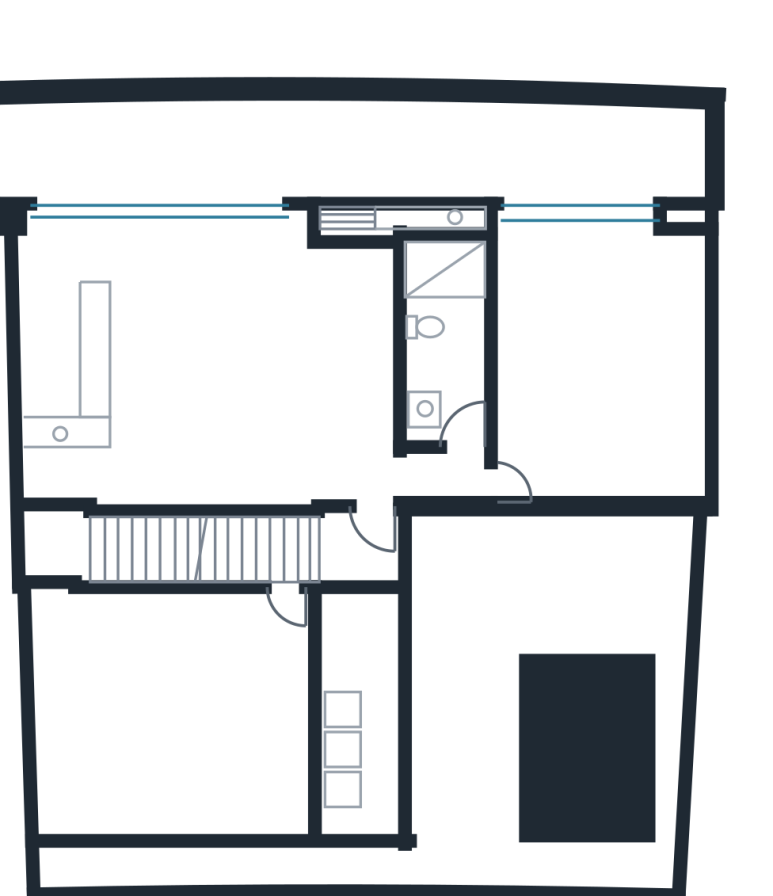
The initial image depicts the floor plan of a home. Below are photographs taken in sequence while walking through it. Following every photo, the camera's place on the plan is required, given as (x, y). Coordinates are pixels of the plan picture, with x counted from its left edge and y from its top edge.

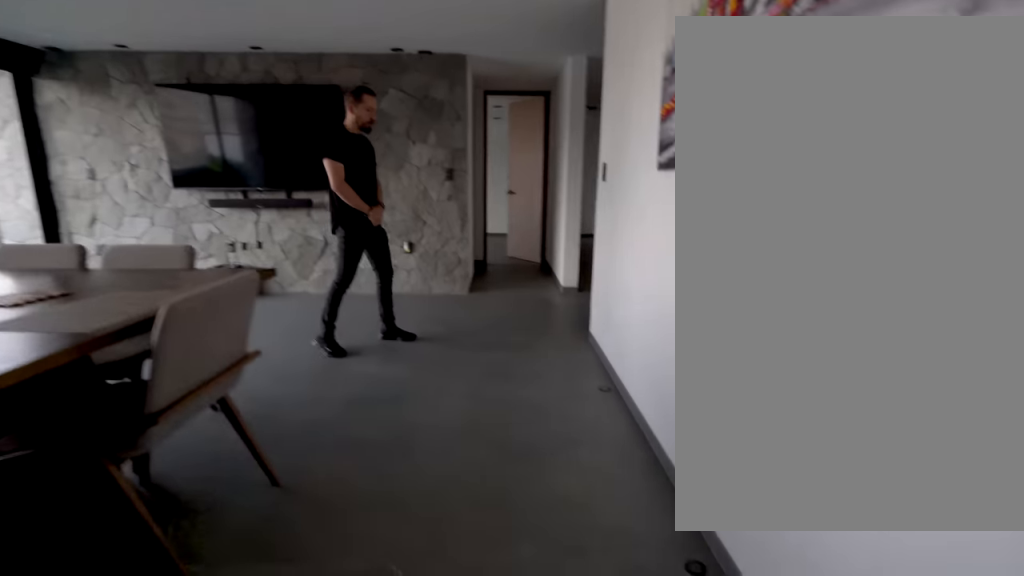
(198, 450)
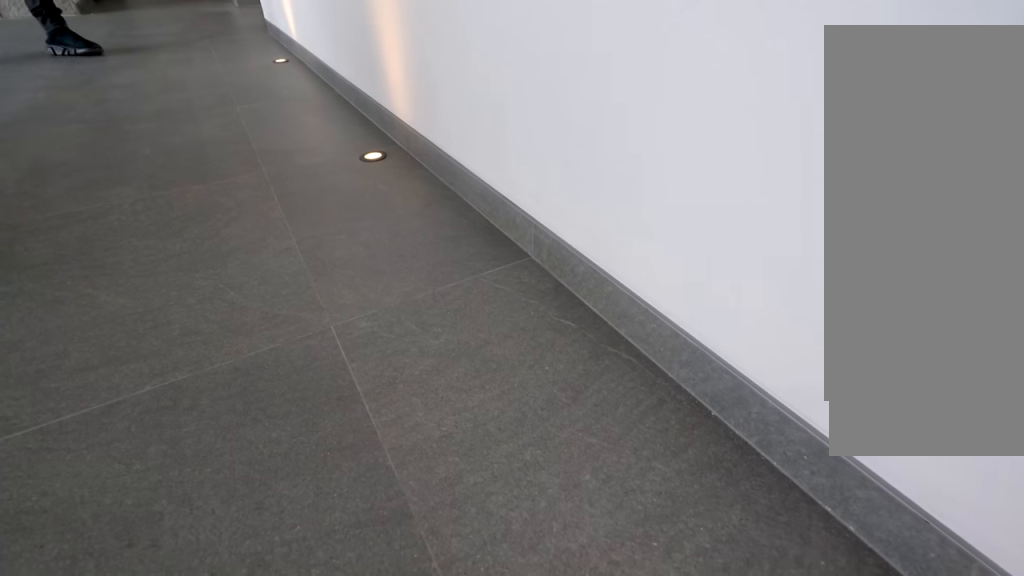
(201, 463)
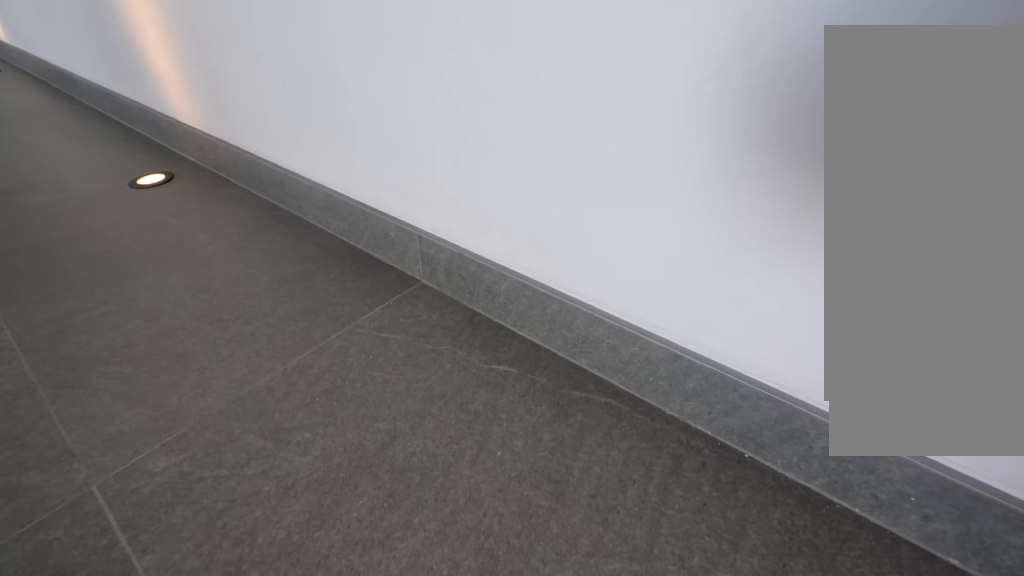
(215, 479)
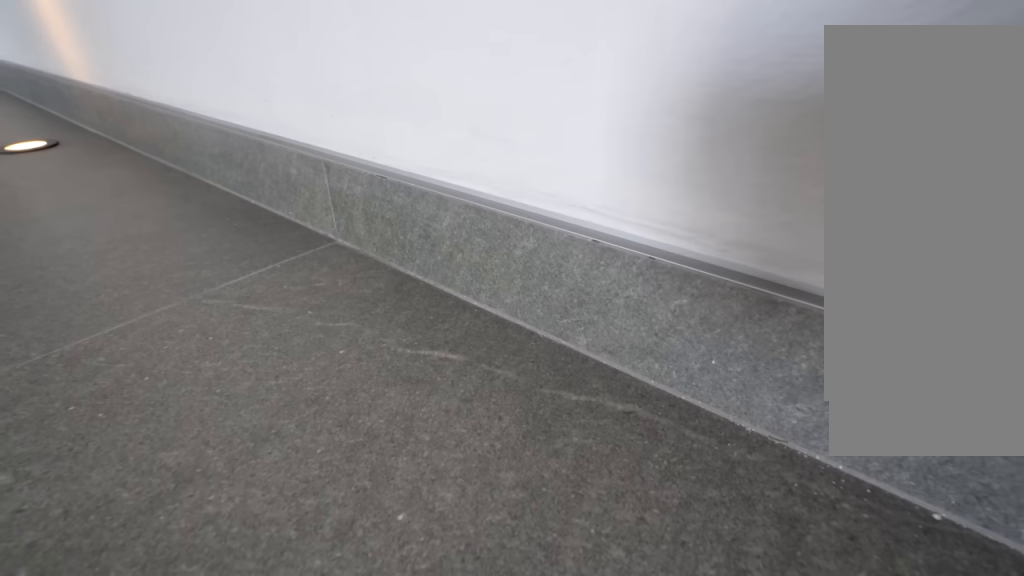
(215, 479)
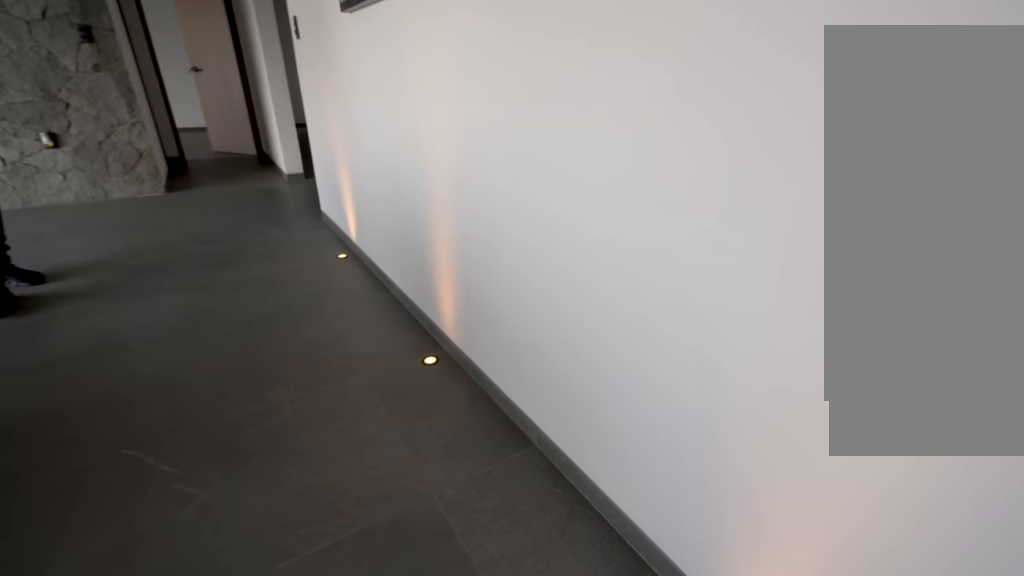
(201, 483)
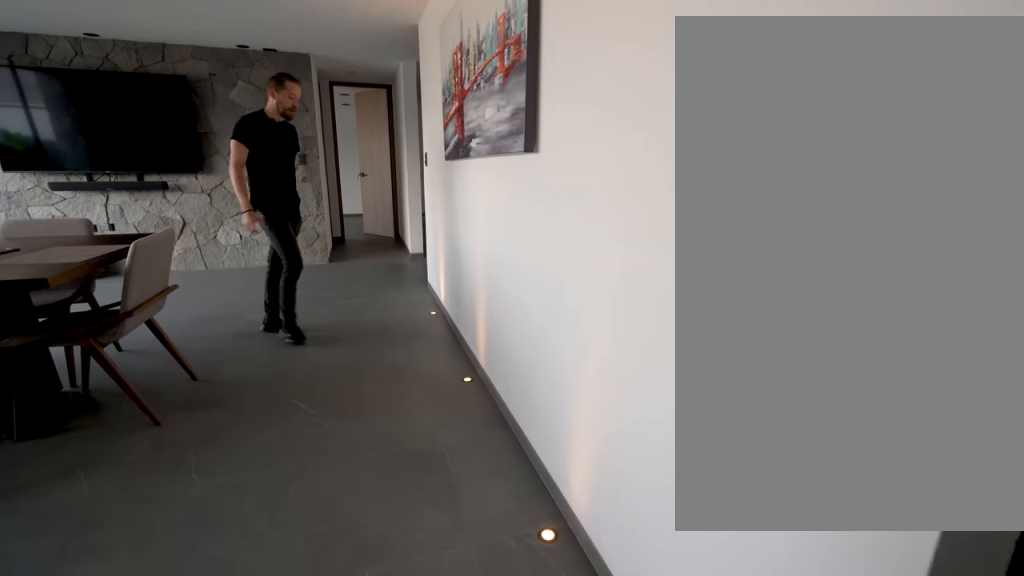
(167, 477)
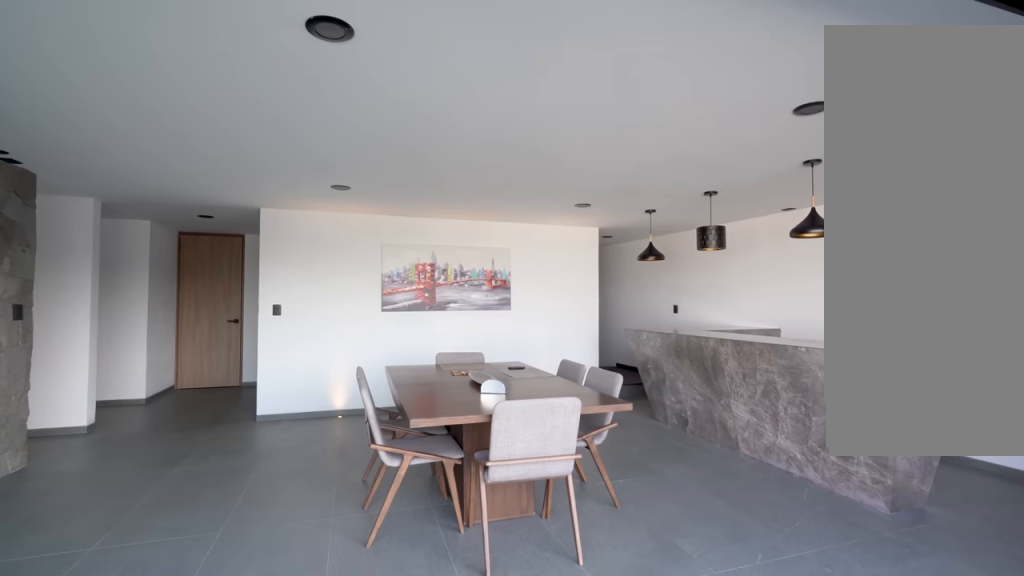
(209, 291)
